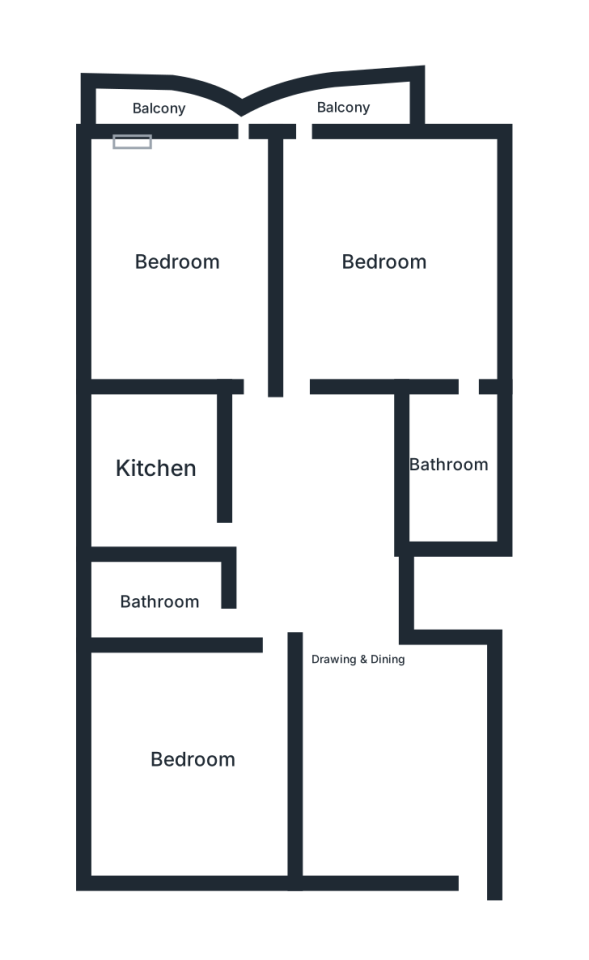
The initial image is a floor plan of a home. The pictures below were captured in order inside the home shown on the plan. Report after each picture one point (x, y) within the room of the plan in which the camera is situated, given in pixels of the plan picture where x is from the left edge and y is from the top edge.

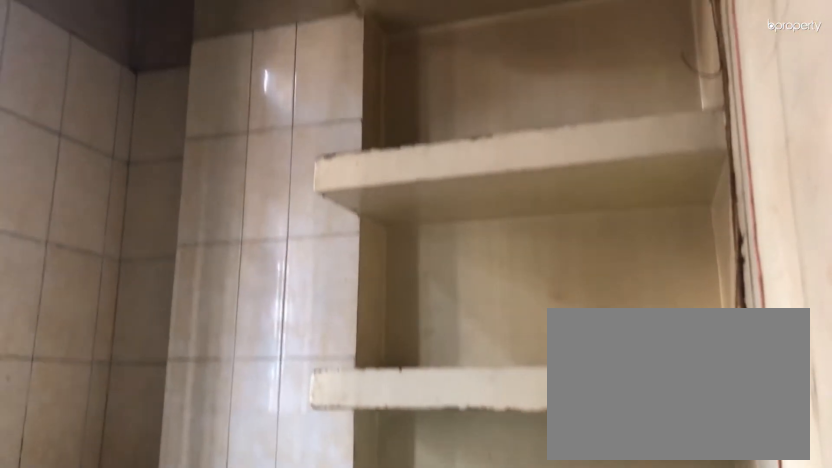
(156, 466)
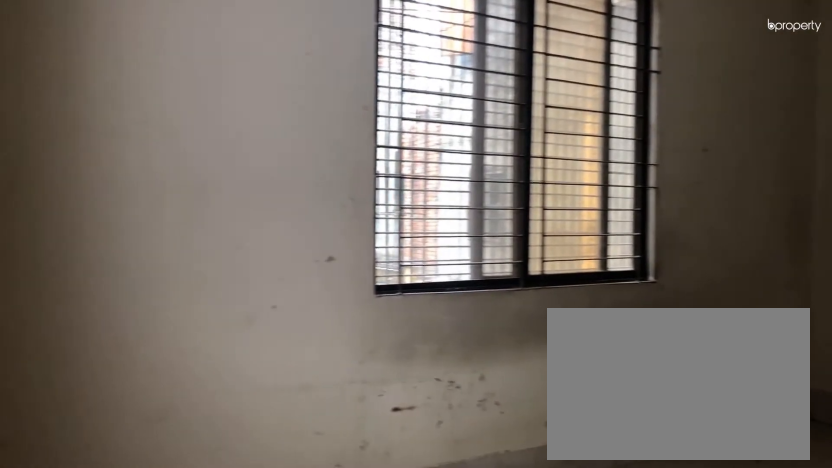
(178, 258)
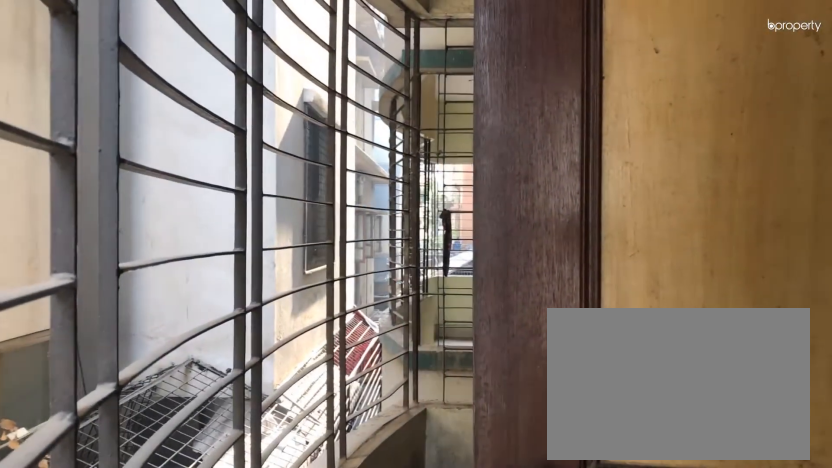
(156, 111)
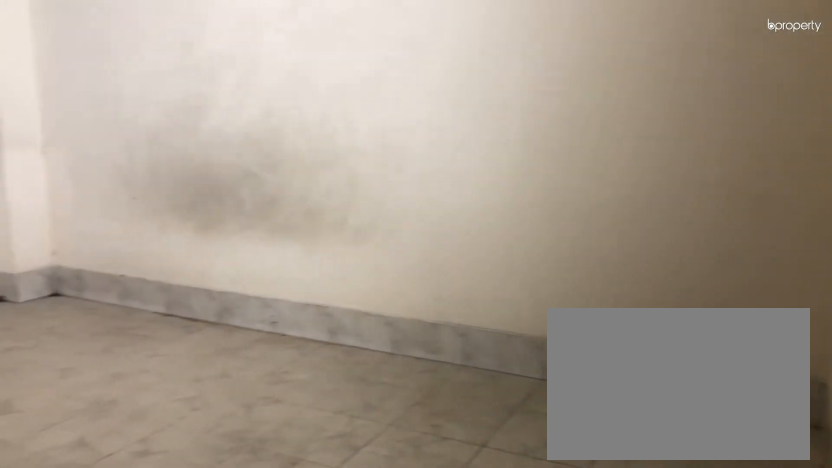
(389, 258)
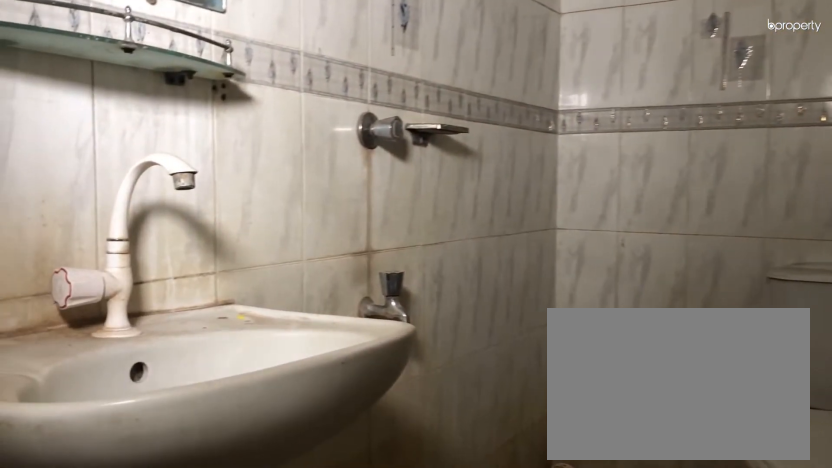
(444, 464)
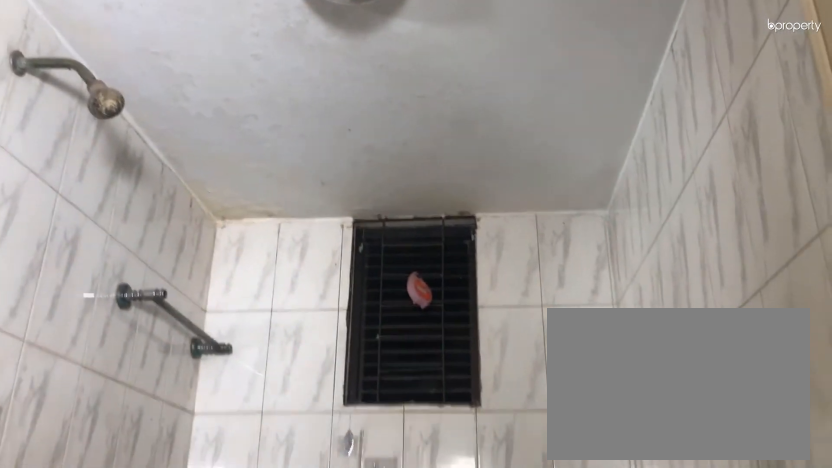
(444, 464)
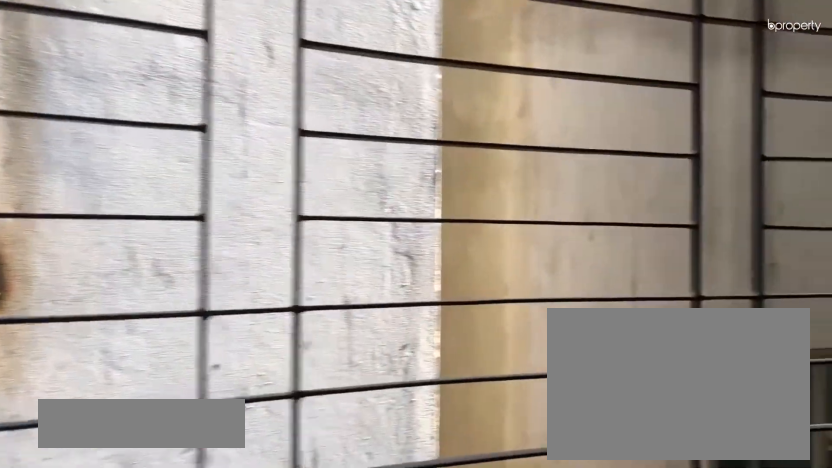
(340, 108)
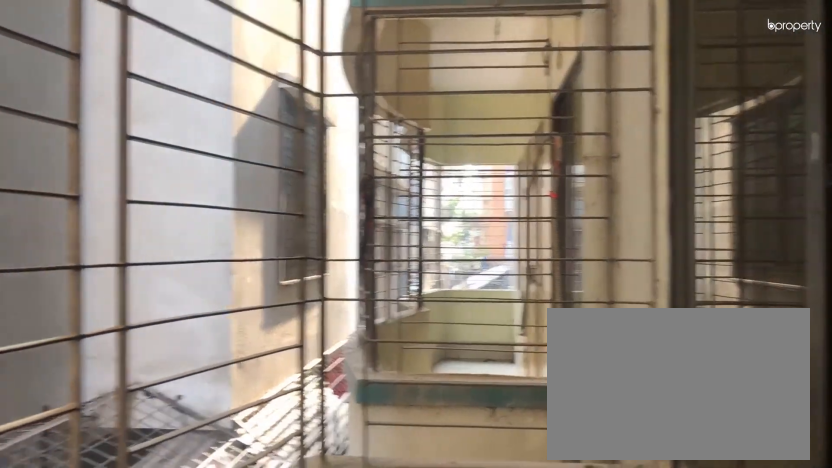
(340, 108)
